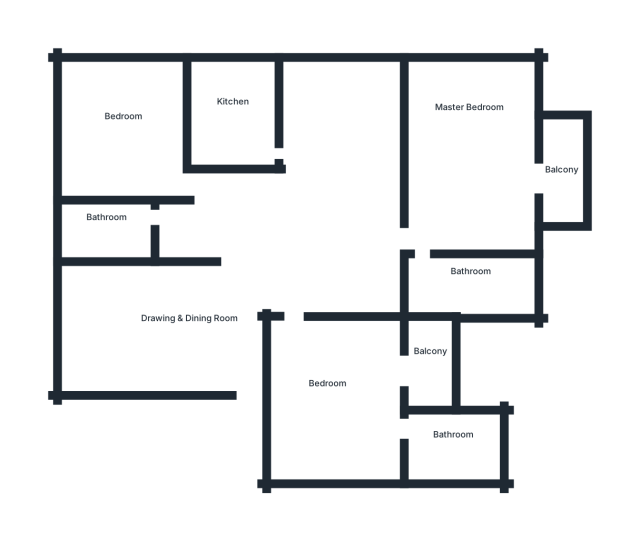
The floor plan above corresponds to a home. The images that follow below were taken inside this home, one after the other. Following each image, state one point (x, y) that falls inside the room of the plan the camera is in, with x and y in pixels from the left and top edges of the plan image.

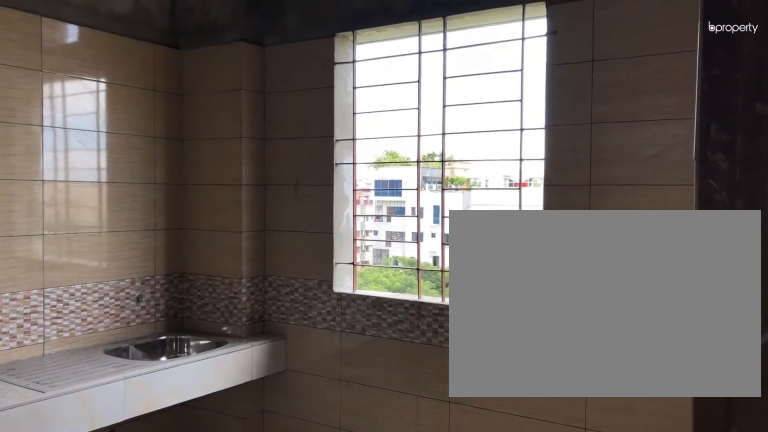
(235, 123)
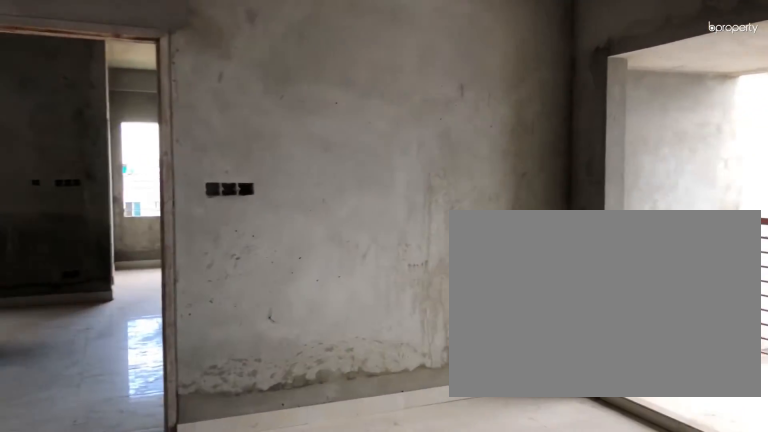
(318, 396)
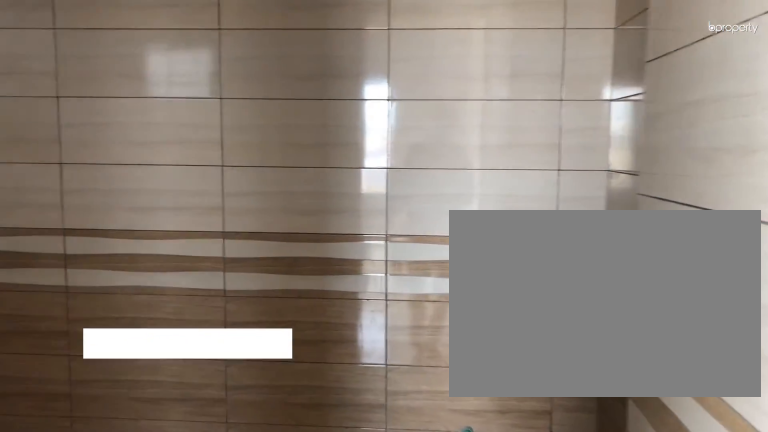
(460, 278)
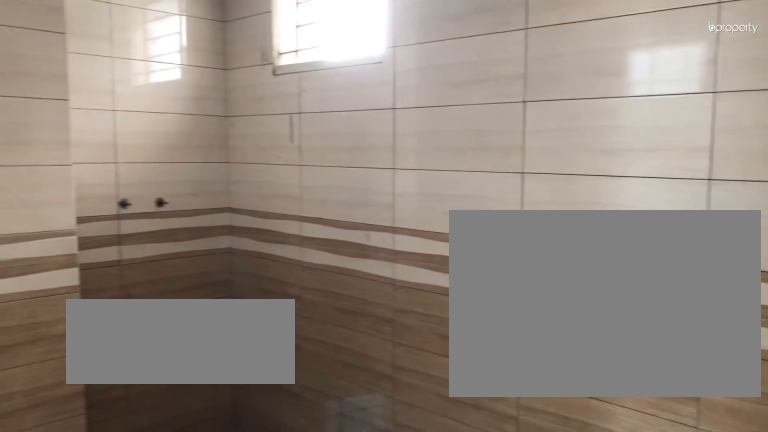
(460, 278)
